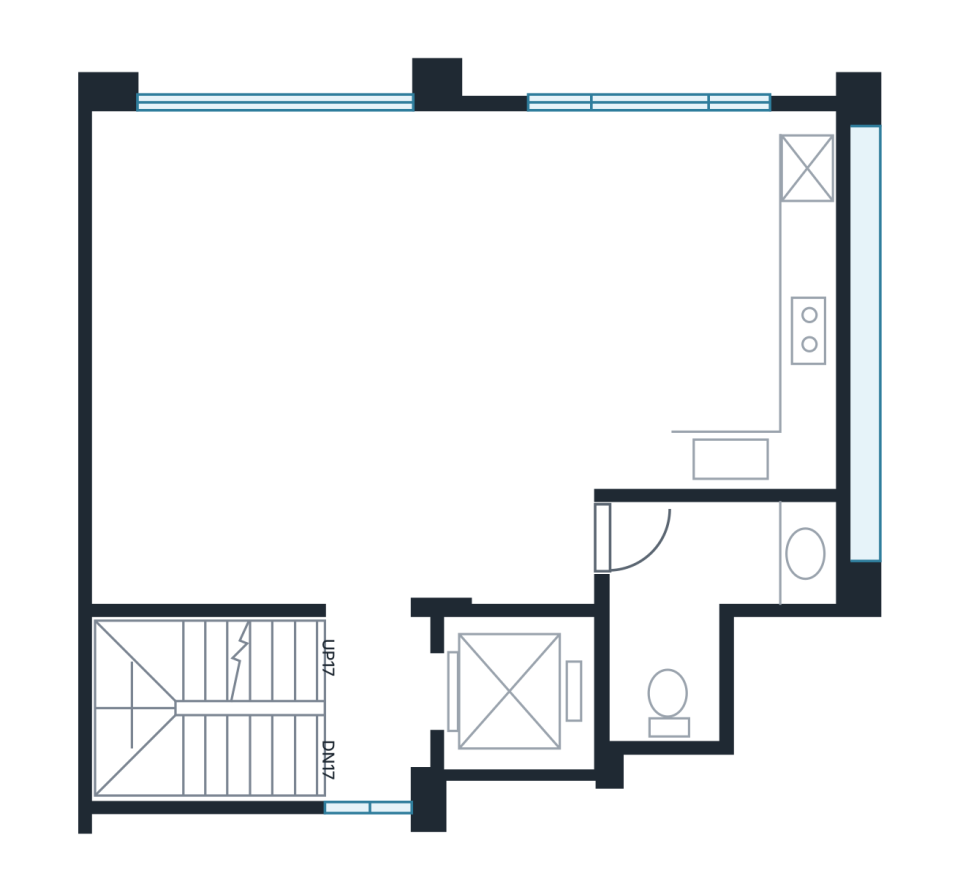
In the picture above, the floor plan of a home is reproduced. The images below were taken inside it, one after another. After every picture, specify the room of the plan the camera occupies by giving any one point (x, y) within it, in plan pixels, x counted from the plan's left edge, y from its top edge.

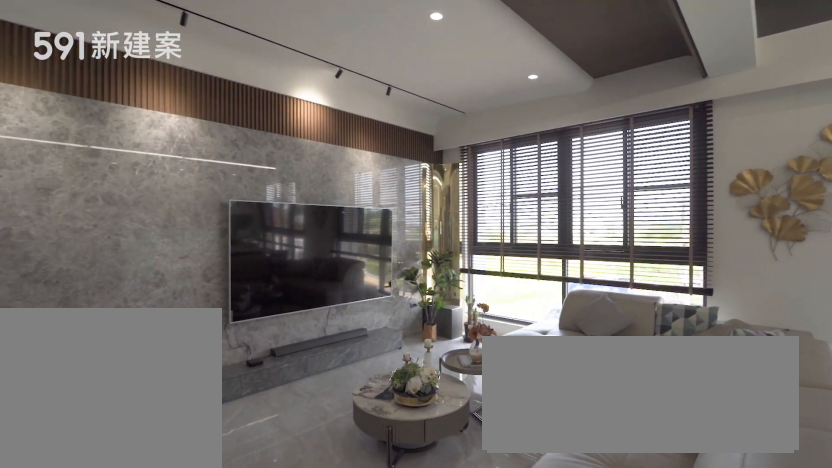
(341, 359)
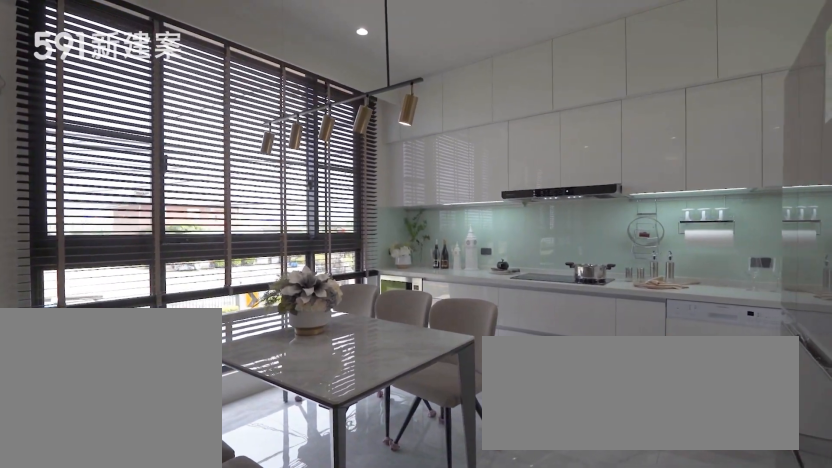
(713, 299)
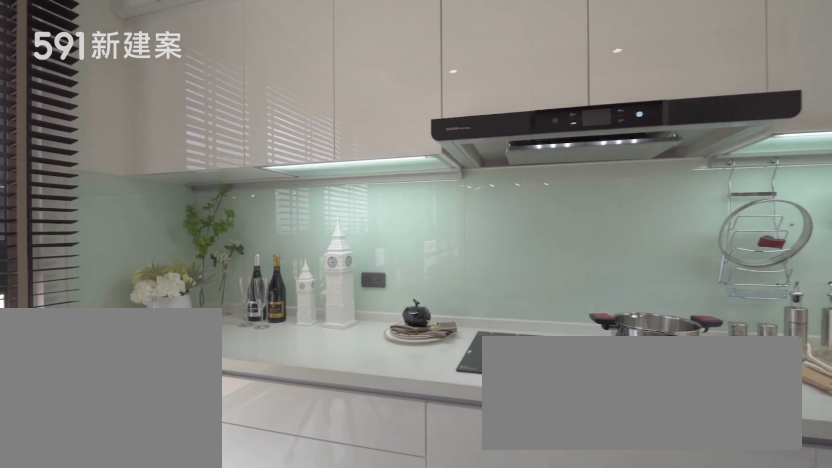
(713, 299)
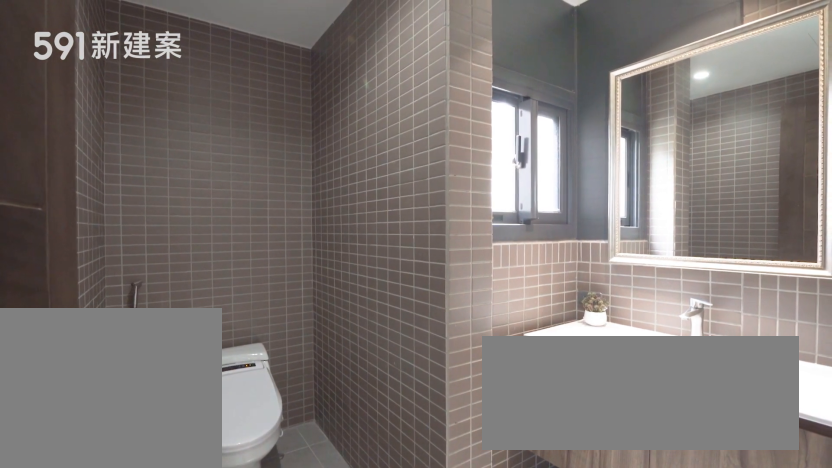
(702, 601)
